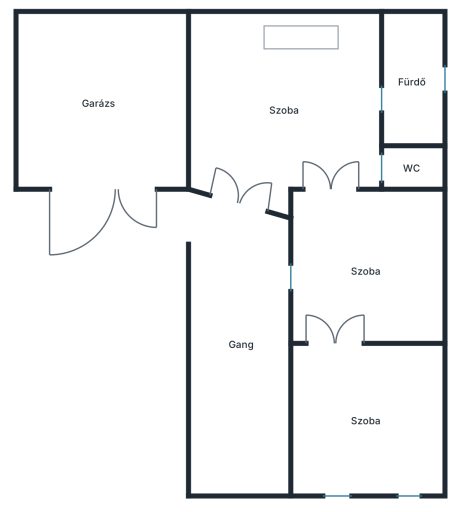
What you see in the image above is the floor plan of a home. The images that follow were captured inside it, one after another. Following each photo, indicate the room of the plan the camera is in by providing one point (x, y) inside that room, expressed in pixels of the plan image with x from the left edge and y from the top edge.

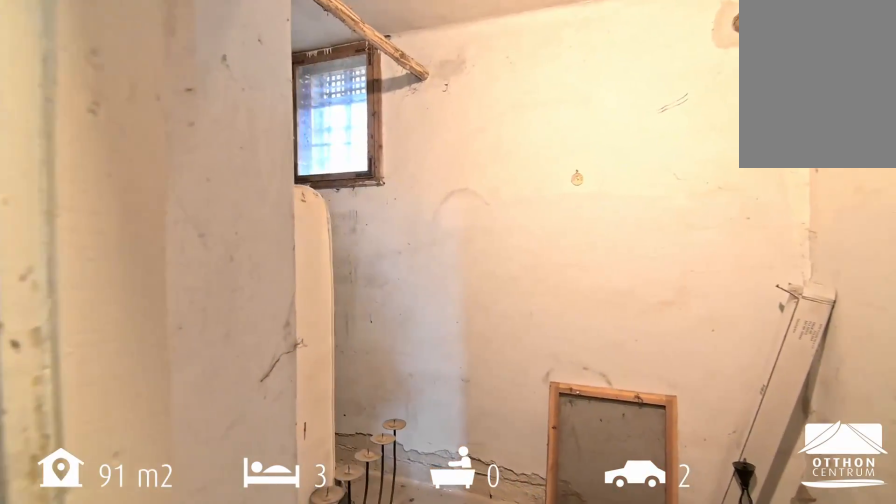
(413, 95)
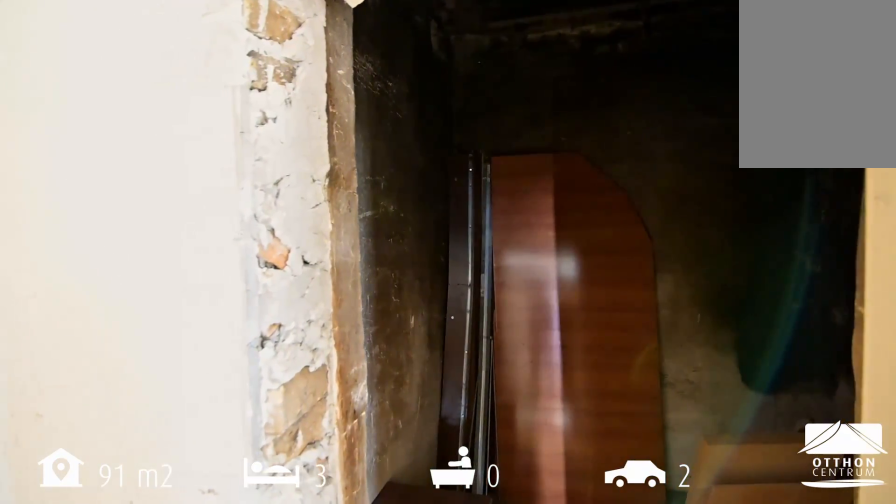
(413, 166)
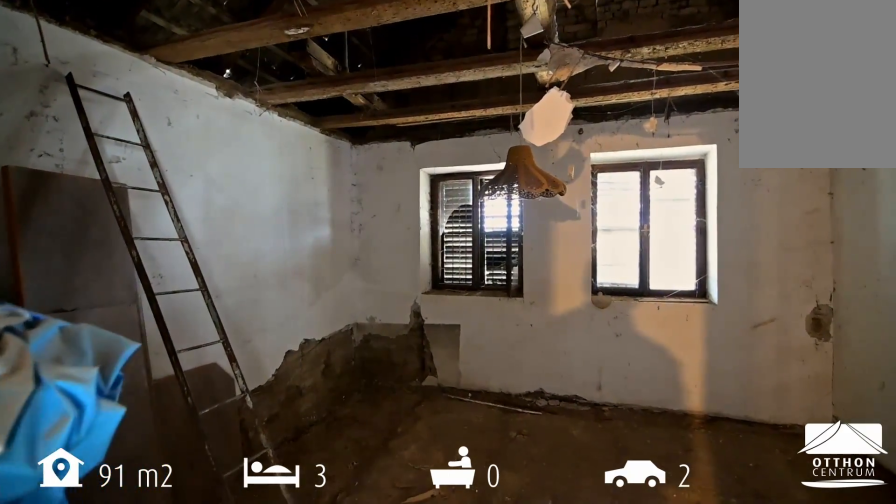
(377, 436)
